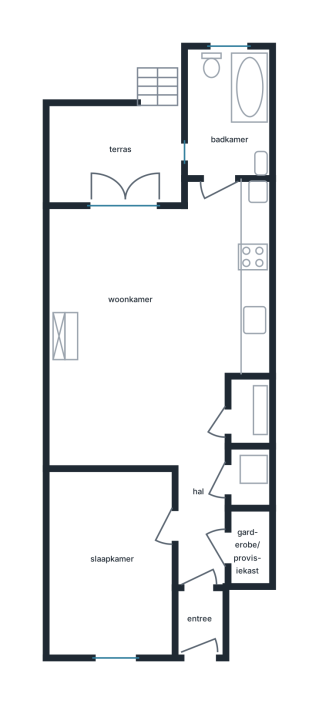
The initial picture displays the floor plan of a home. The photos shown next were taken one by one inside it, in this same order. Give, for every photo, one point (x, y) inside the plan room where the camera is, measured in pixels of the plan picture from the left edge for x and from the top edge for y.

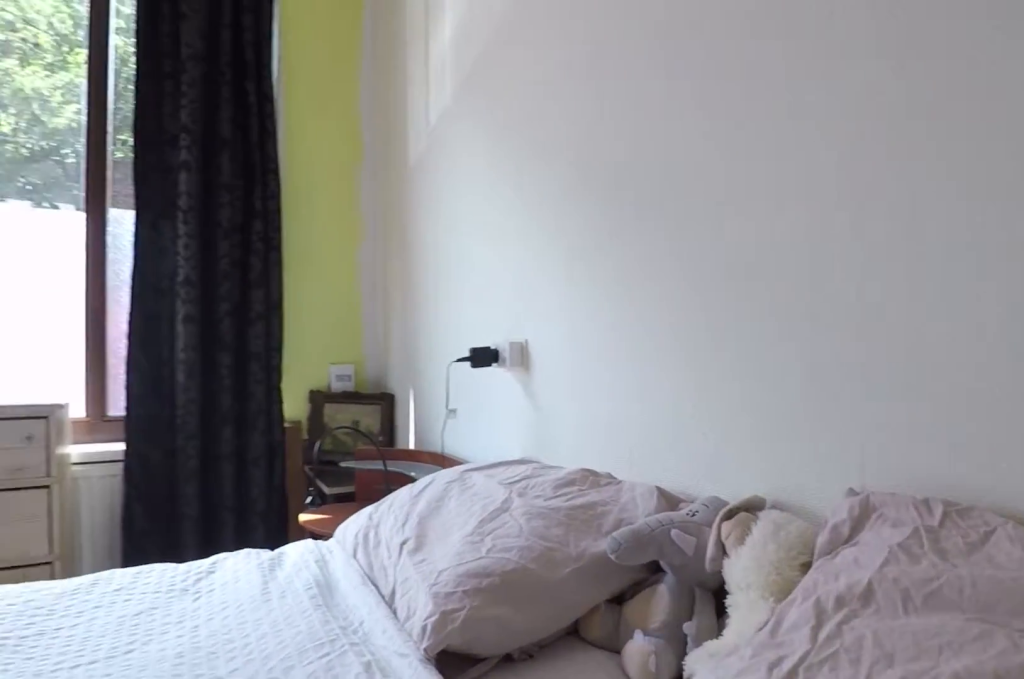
(111, 562)
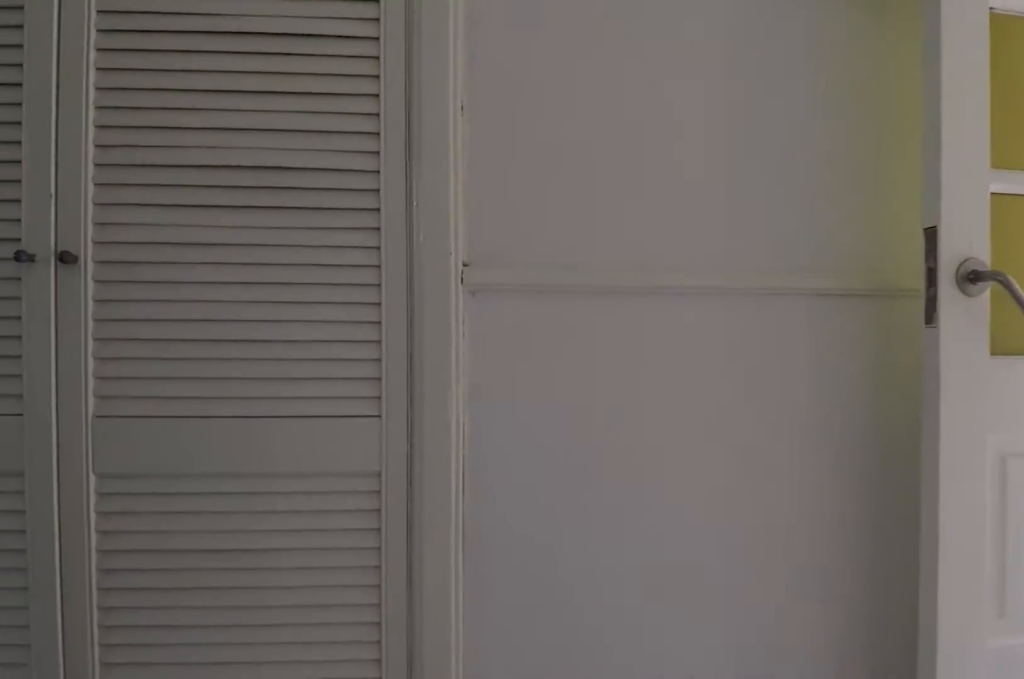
(201, 558)
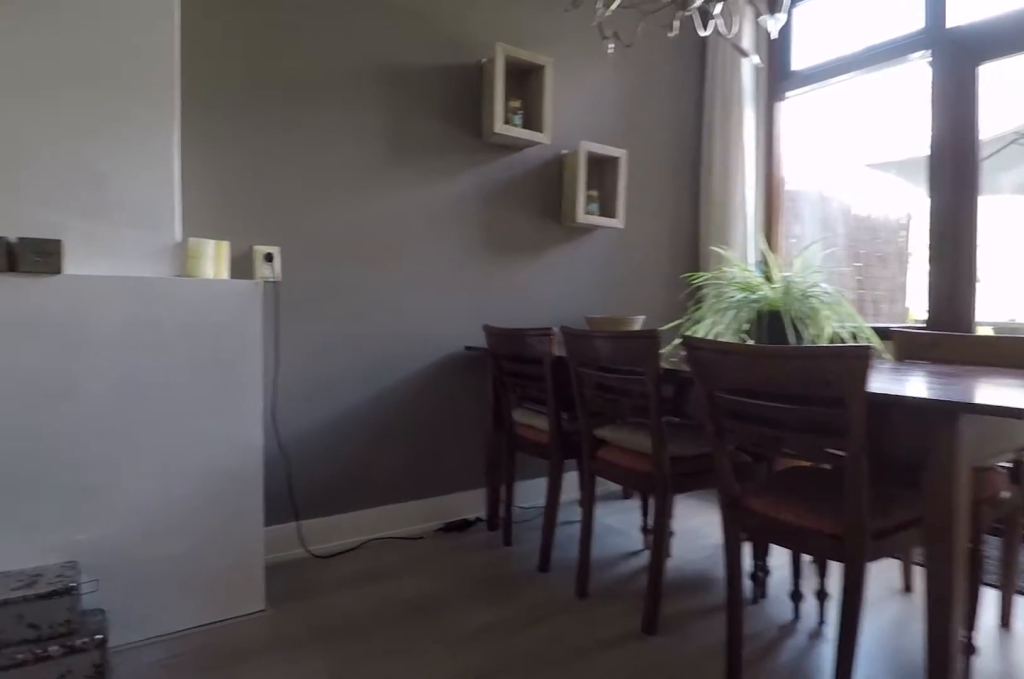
(137, 422)
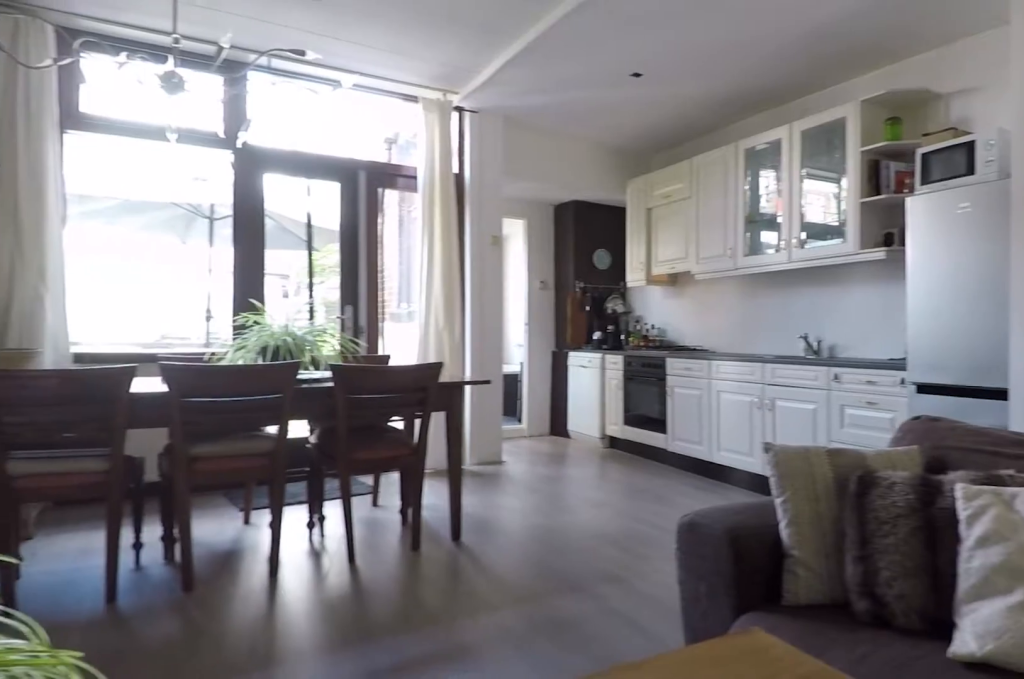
(137, 422)
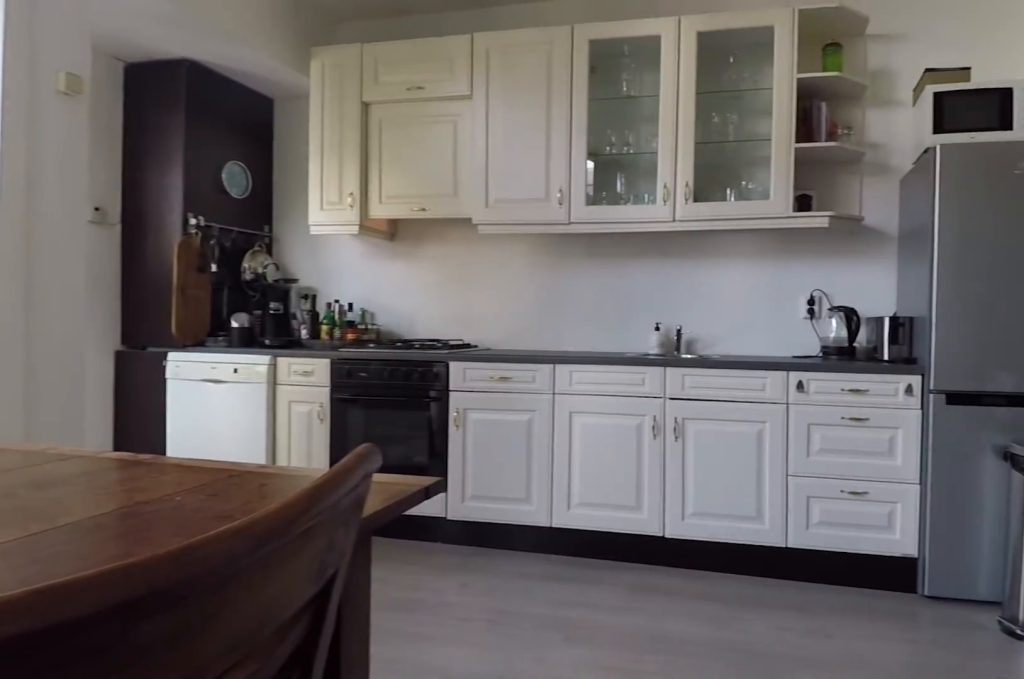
(166, 287)
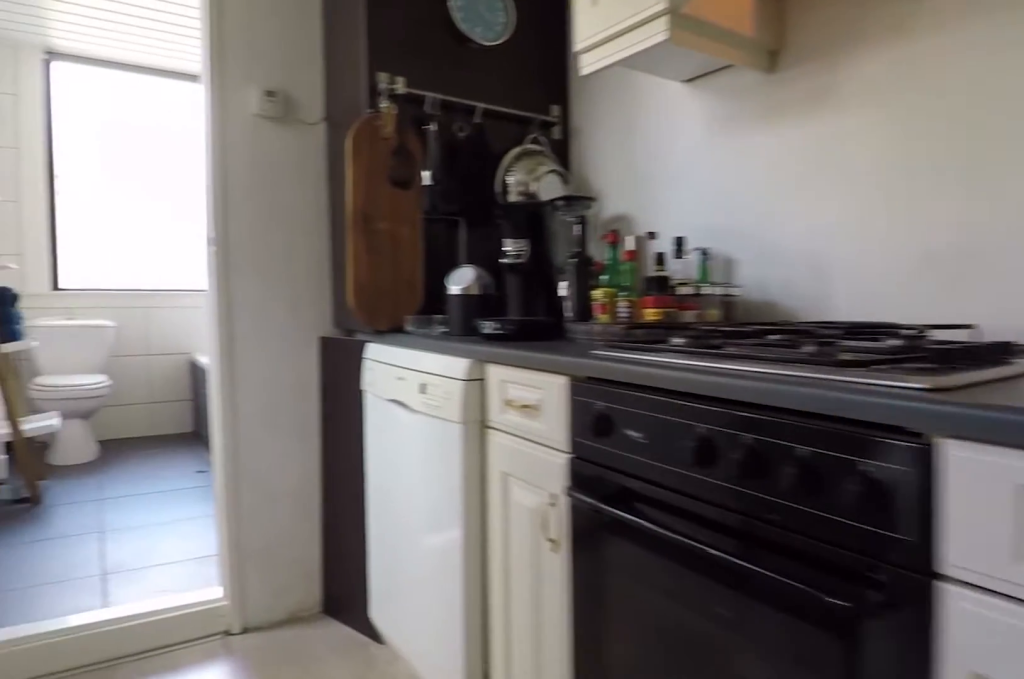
(166, 287)
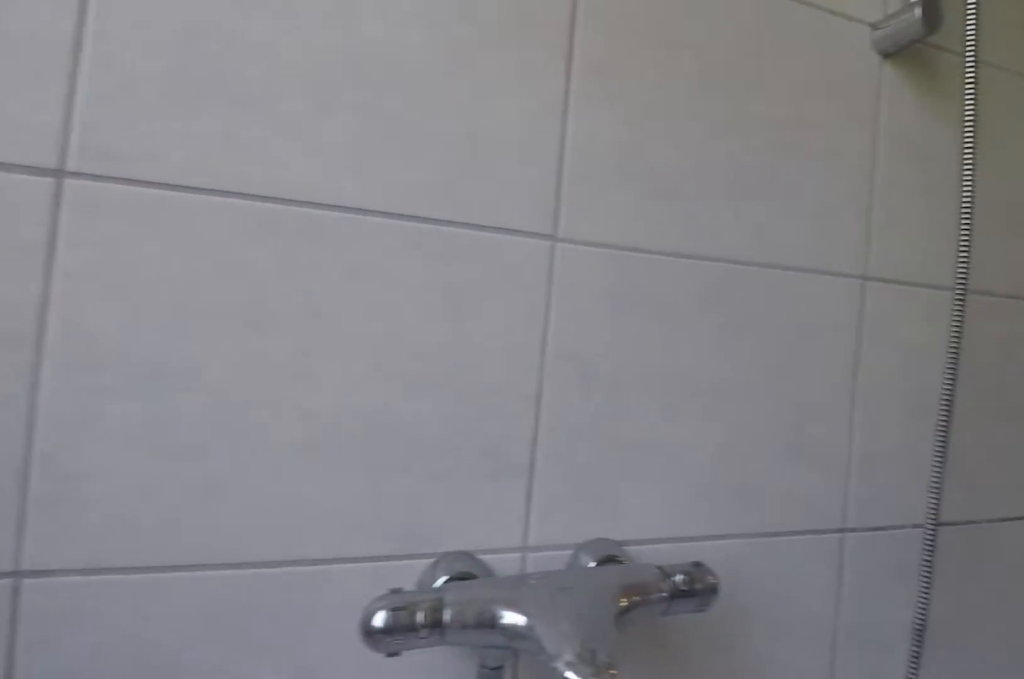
(231, 114)
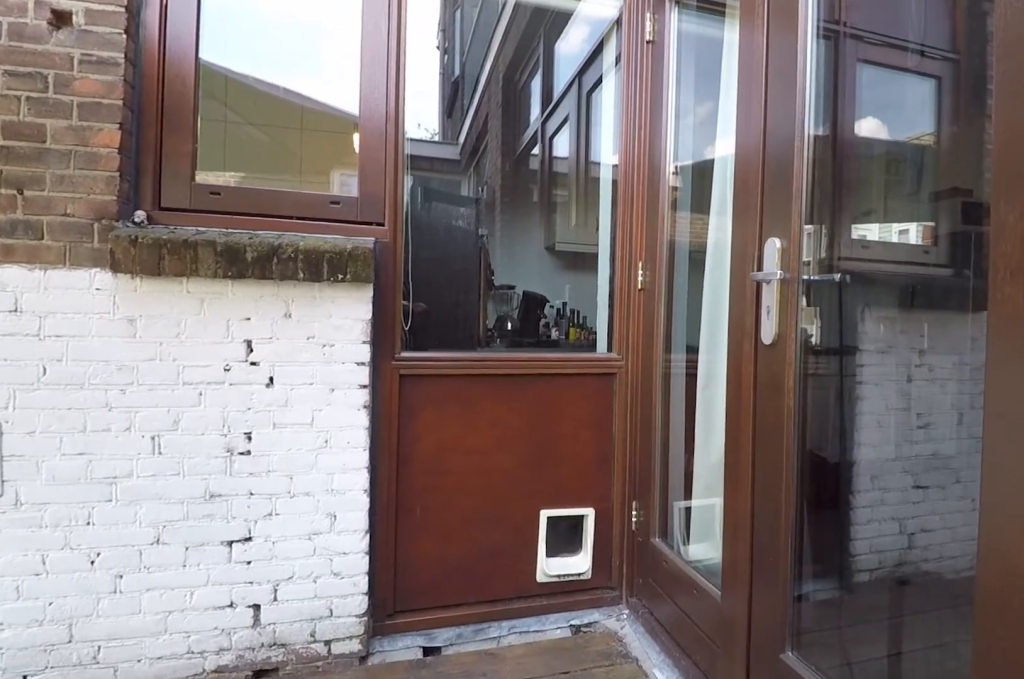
(115, 154)
